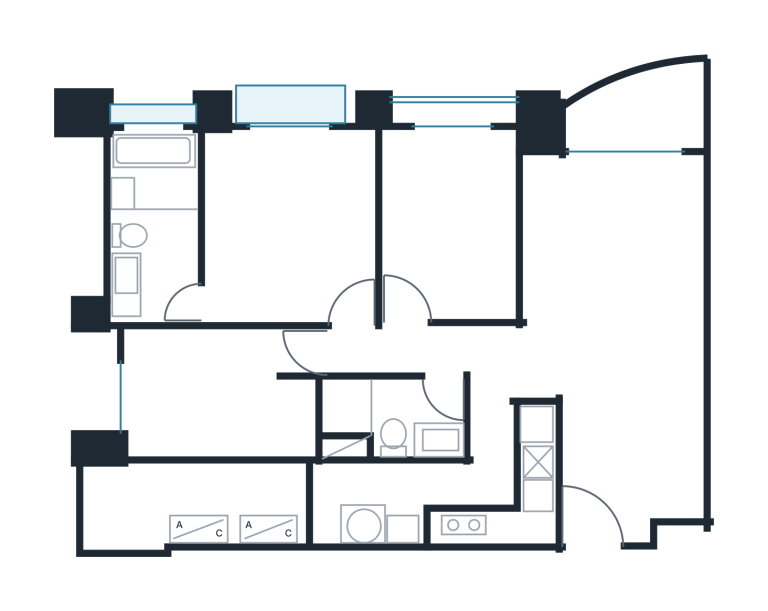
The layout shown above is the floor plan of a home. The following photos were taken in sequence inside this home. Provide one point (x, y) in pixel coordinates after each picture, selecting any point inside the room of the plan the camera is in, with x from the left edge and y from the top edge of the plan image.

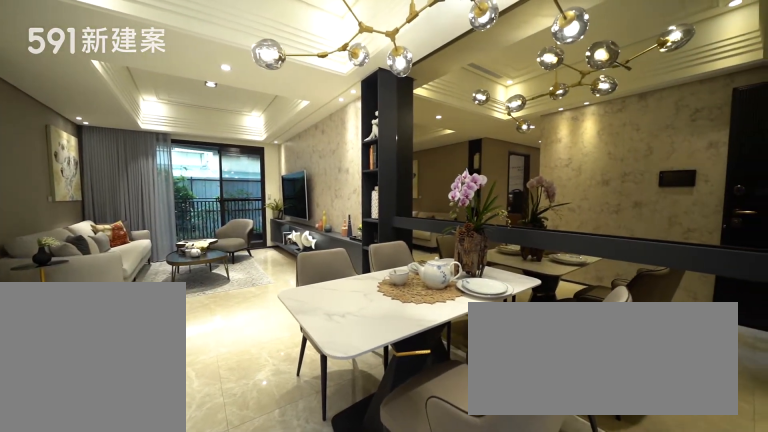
(636, 410)
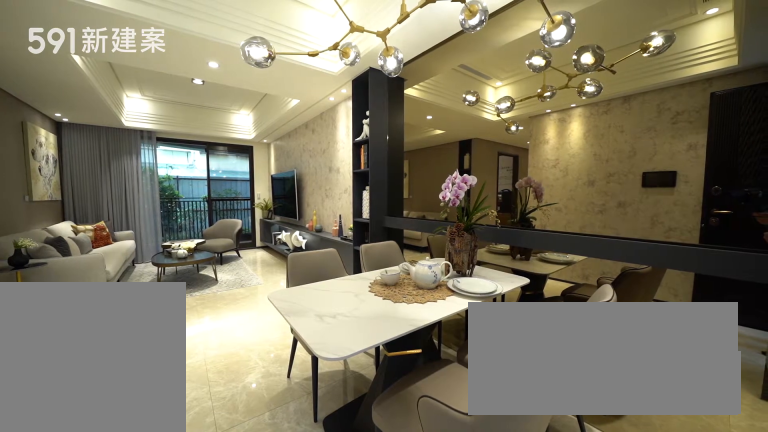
(636, 410)
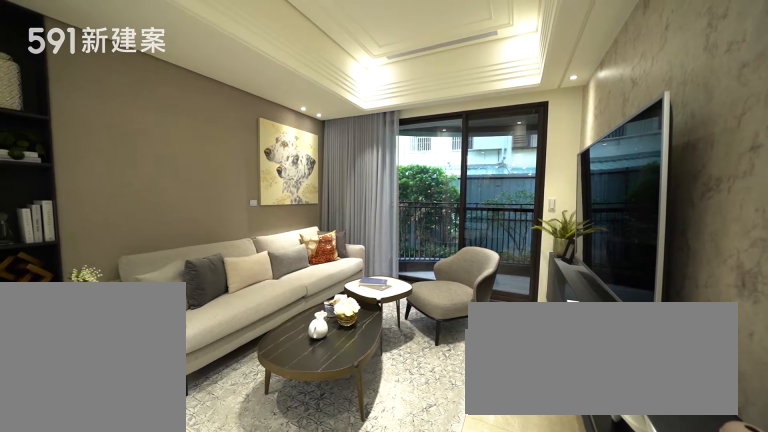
(616, 234)
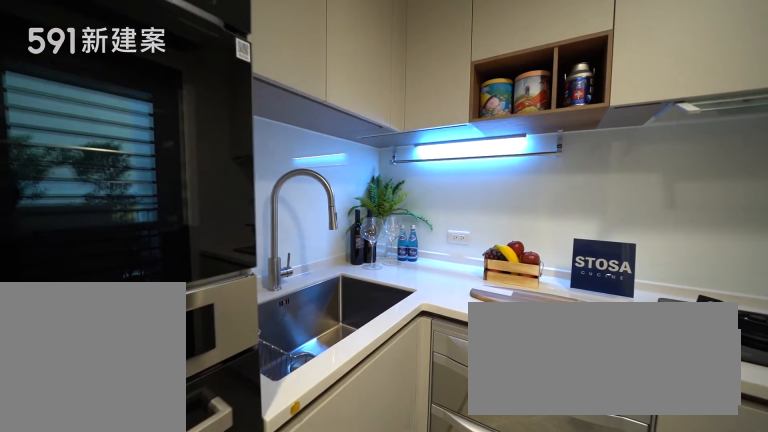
(487, 504)
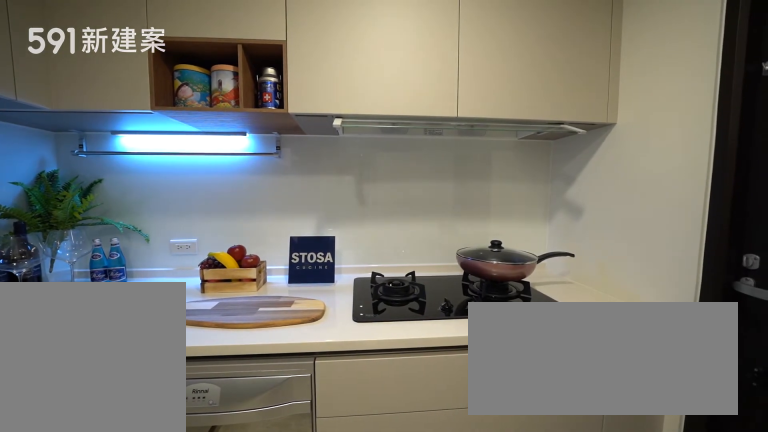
(487, 504)
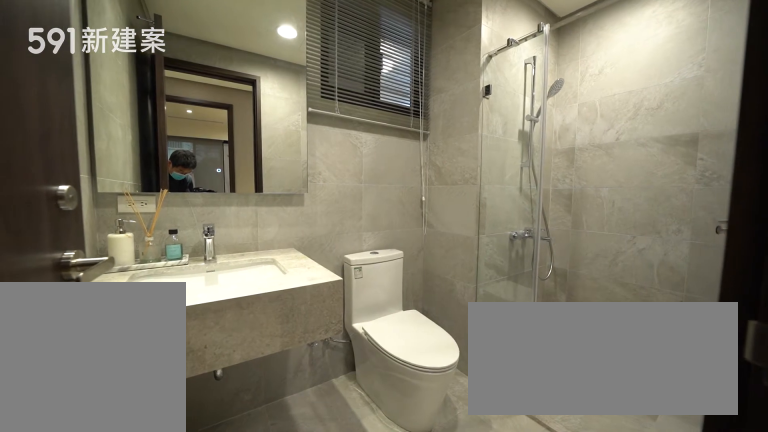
(393, 416)
